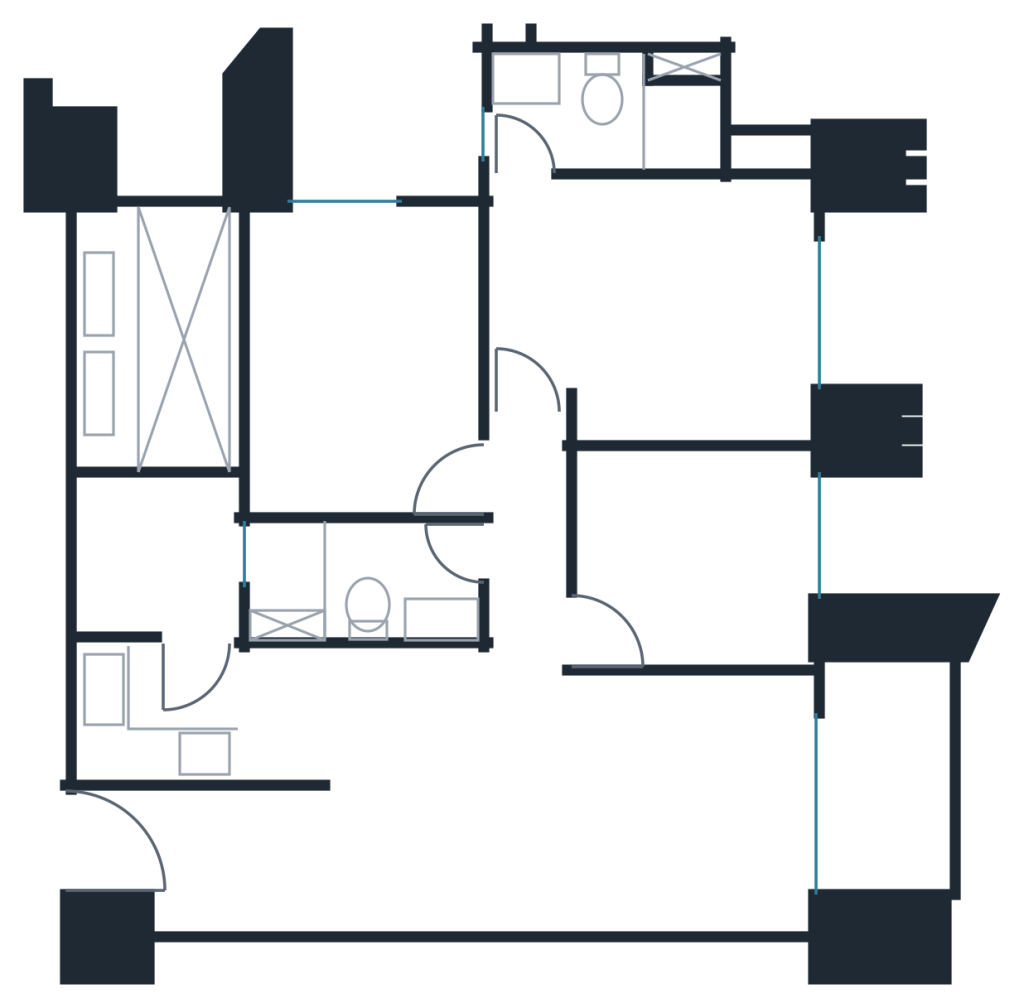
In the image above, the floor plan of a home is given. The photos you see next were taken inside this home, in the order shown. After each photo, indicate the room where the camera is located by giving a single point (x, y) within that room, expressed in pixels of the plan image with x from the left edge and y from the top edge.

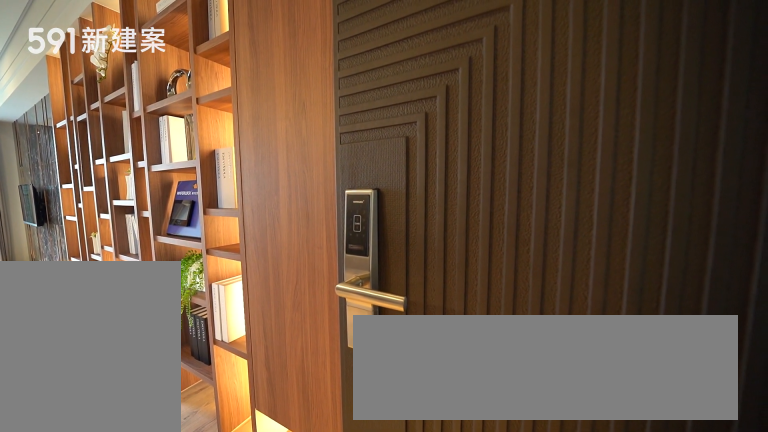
(152, 860)
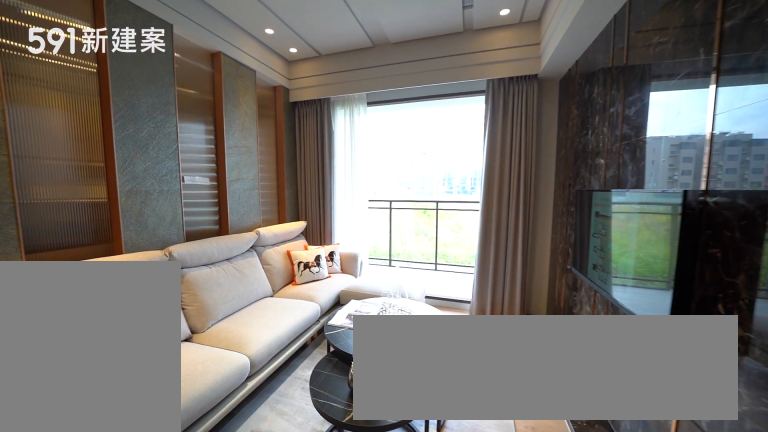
(700, 801)
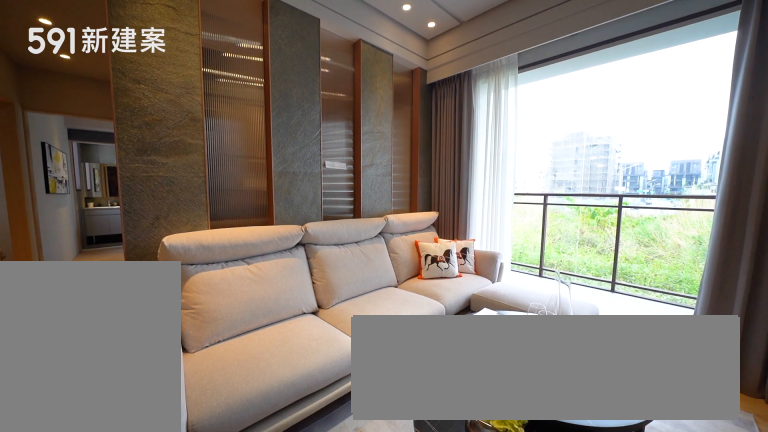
(700, 801)
